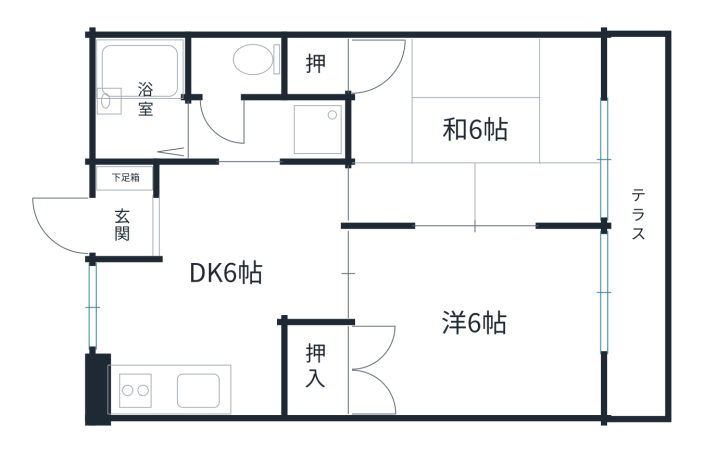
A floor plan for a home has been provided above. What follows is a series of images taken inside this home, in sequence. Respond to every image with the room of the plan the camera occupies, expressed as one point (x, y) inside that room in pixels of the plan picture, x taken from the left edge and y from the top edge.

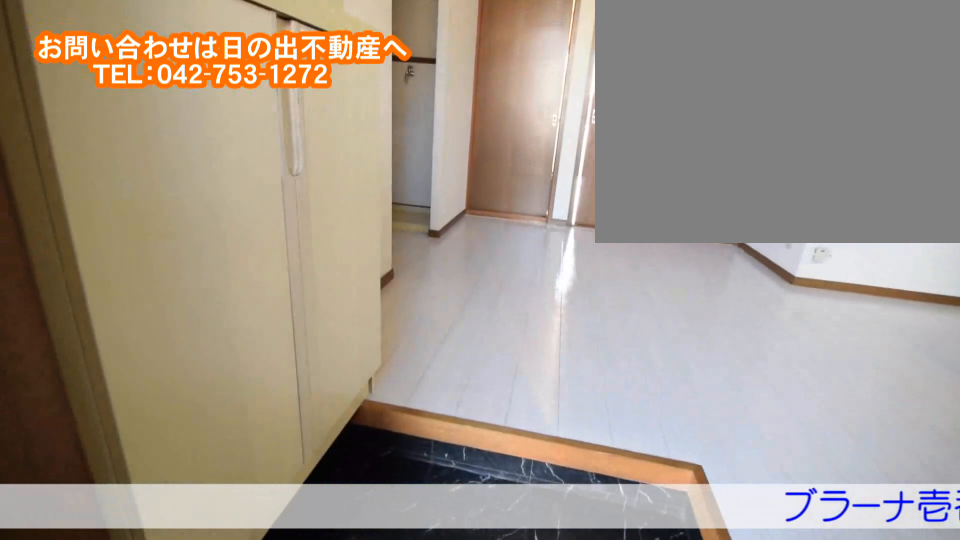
(153, 224)
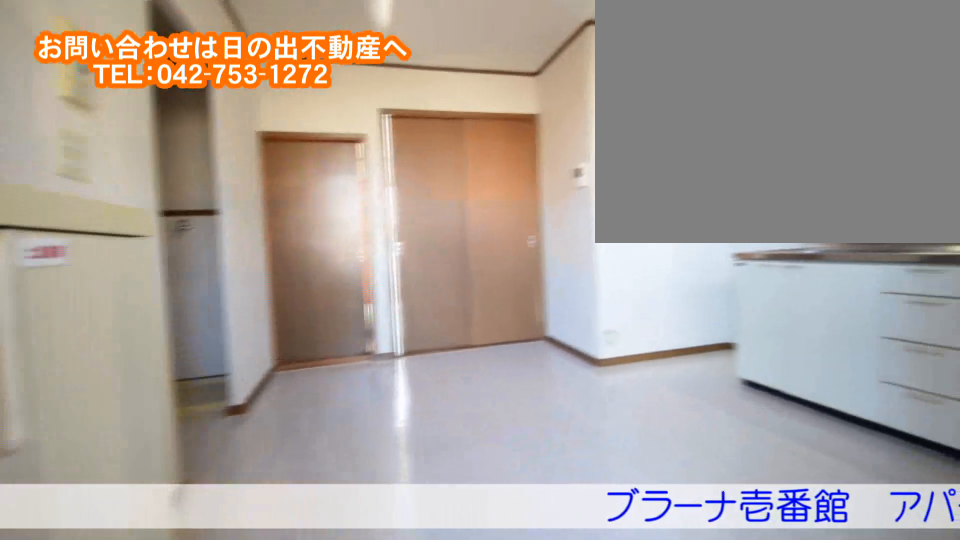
(153, 224)
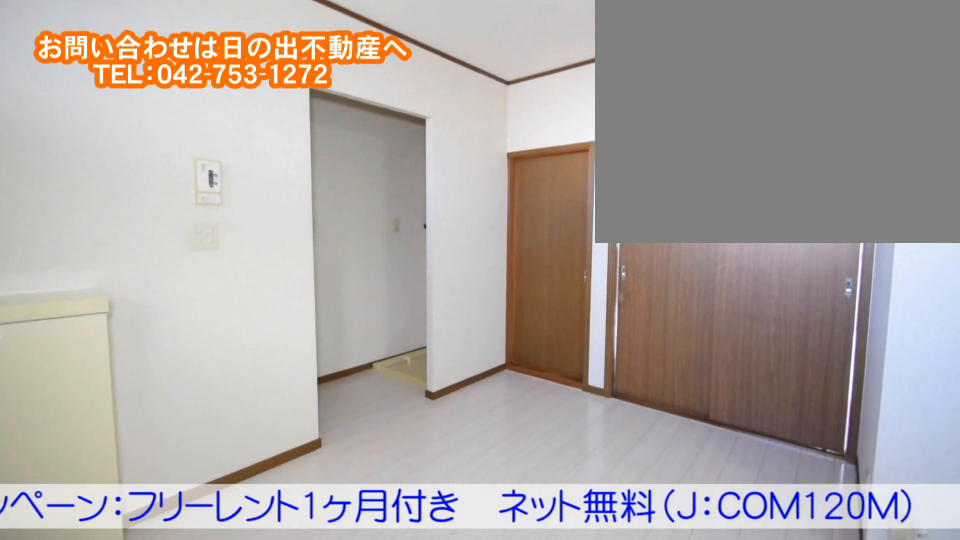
(230, 302)
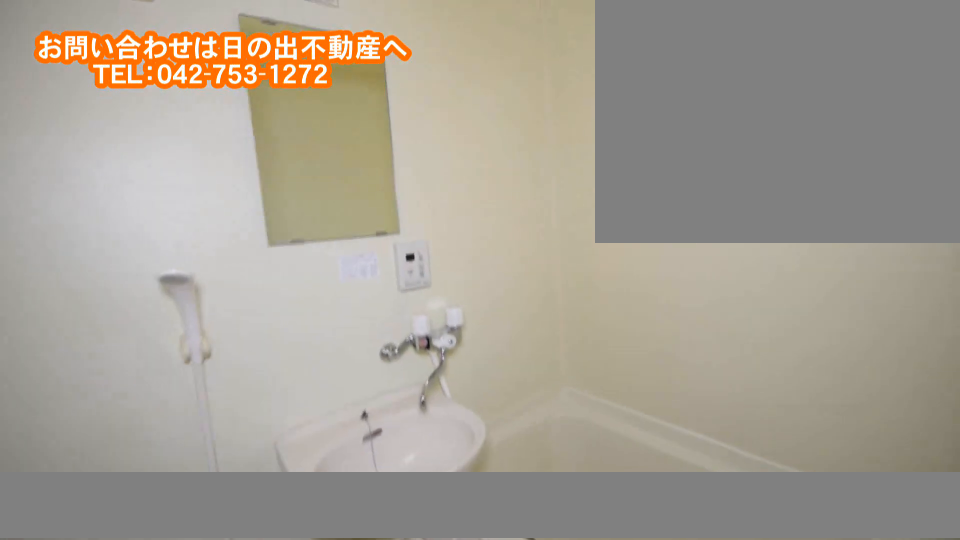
(143, 115)
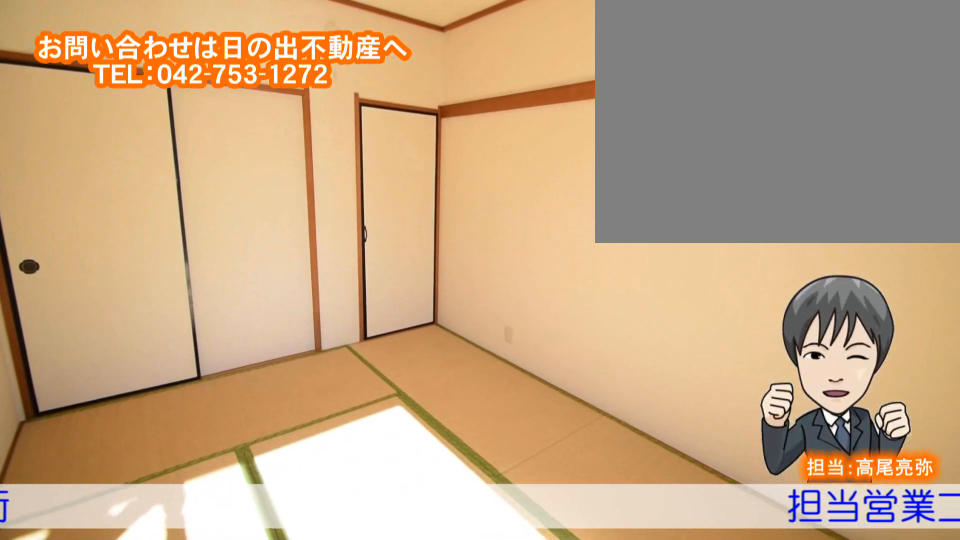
(536, 128)
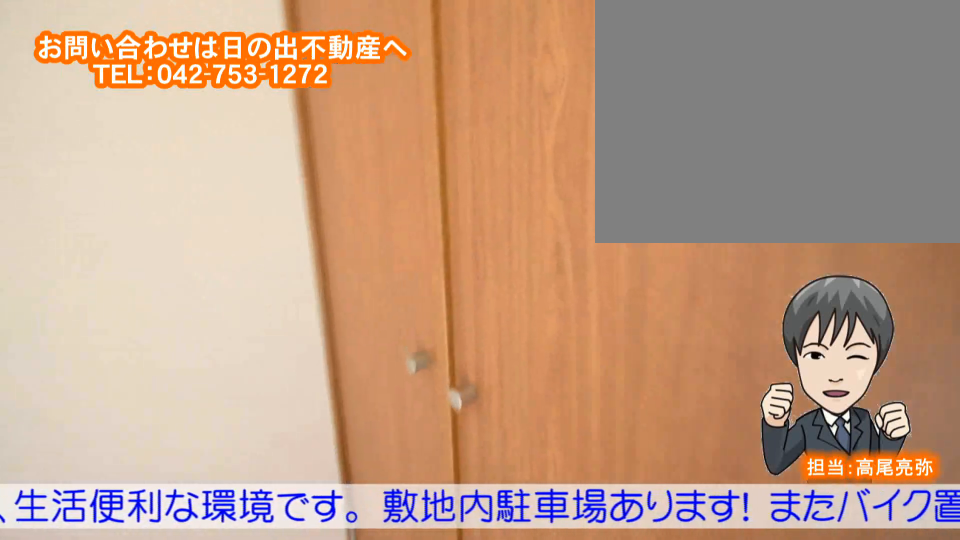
(541, 315)
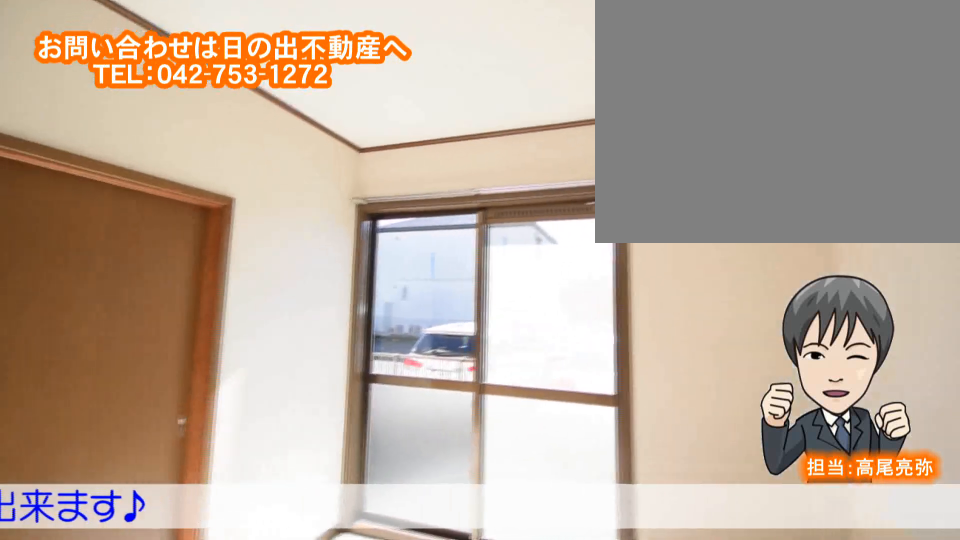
(541, 315)
